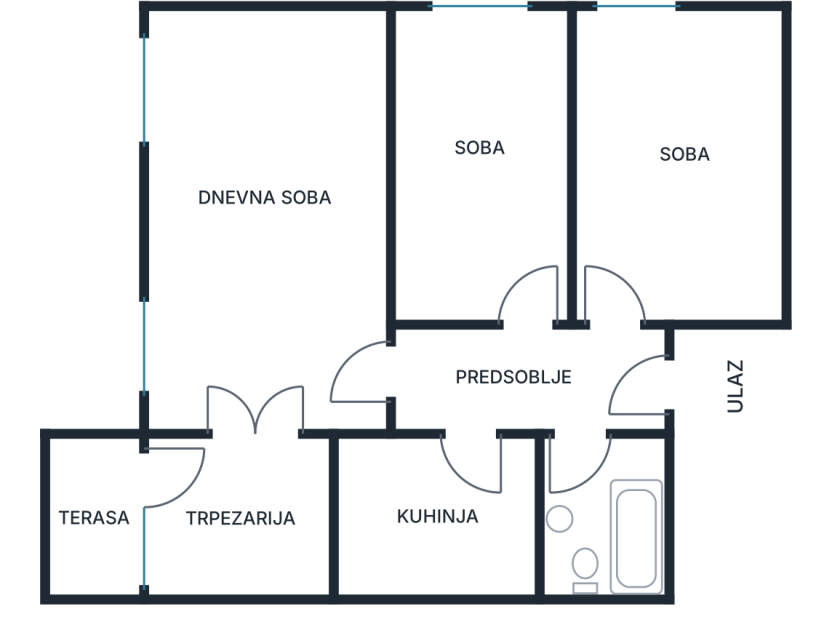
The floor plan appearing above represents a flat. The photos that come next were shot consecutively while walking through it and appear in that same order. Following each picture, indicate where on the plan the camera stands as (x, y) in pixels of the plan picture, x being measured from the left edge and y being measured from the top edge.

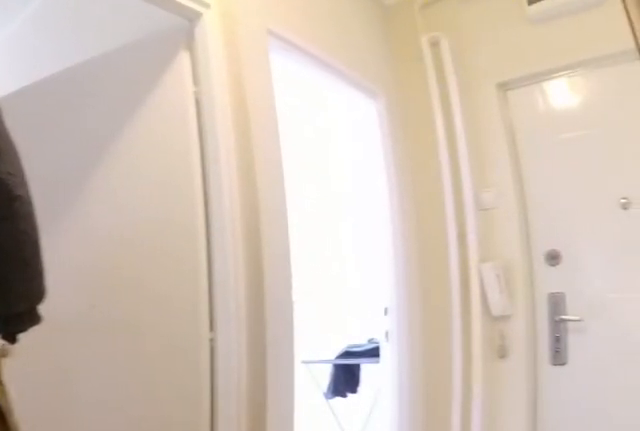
(470, 422)
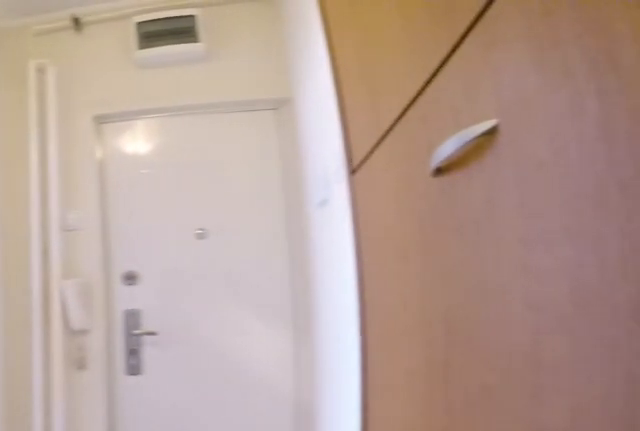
(451, 401)
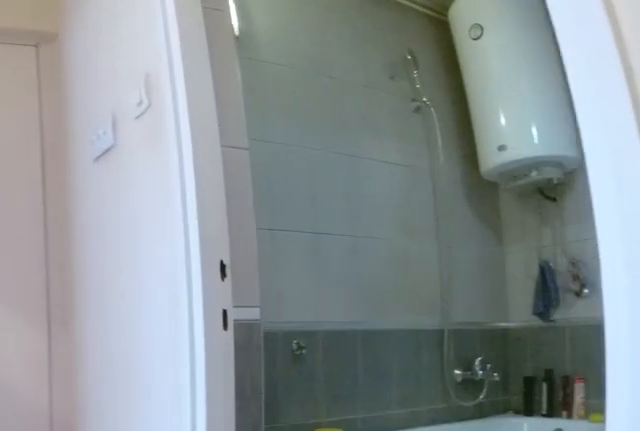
(509, 391)
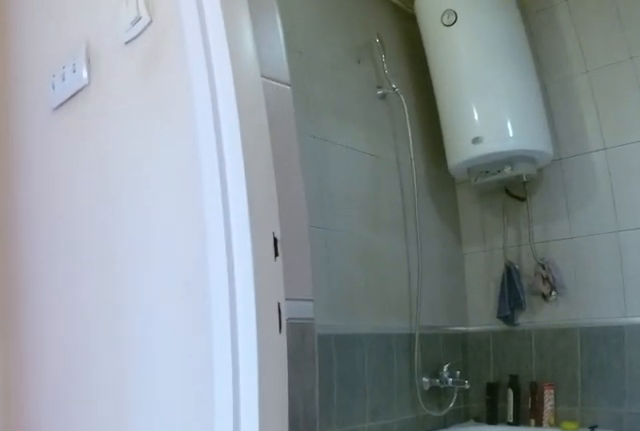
(554, 389)
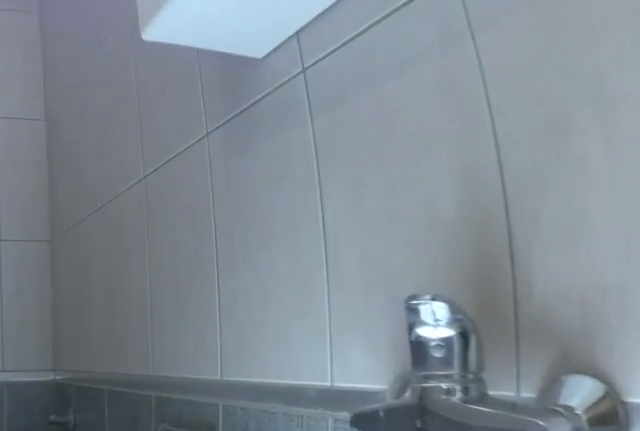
(570, 470)
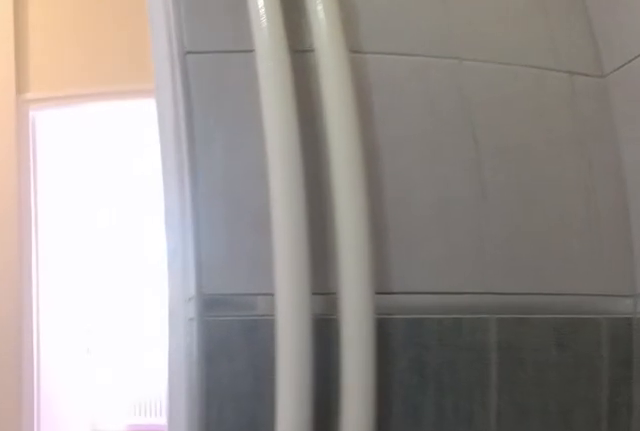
(574, 533)
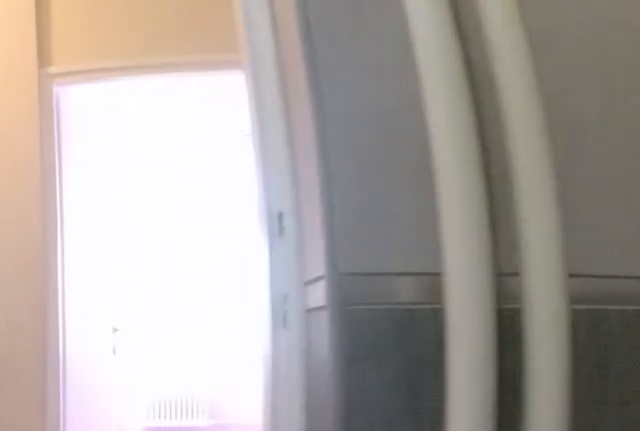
(572, 510)
